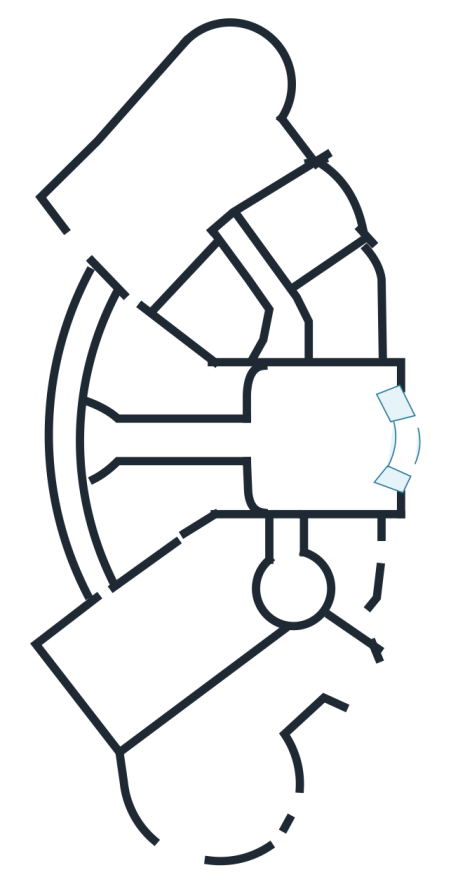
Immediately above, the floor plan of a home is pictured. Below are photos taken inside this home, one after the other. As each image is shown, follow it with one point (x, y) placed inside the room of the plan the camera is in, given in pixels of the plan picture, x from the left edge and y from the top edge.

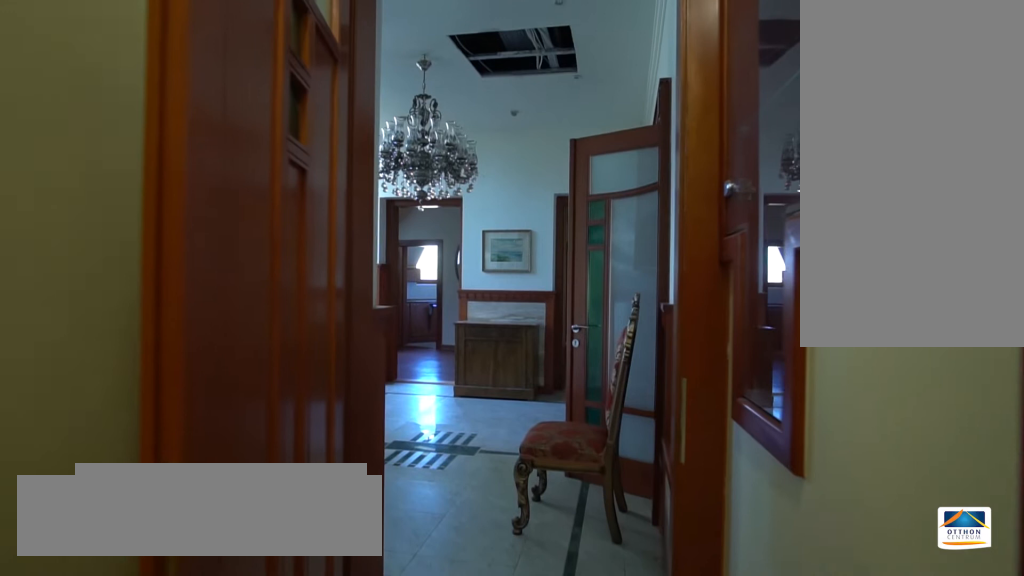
(285, 337)
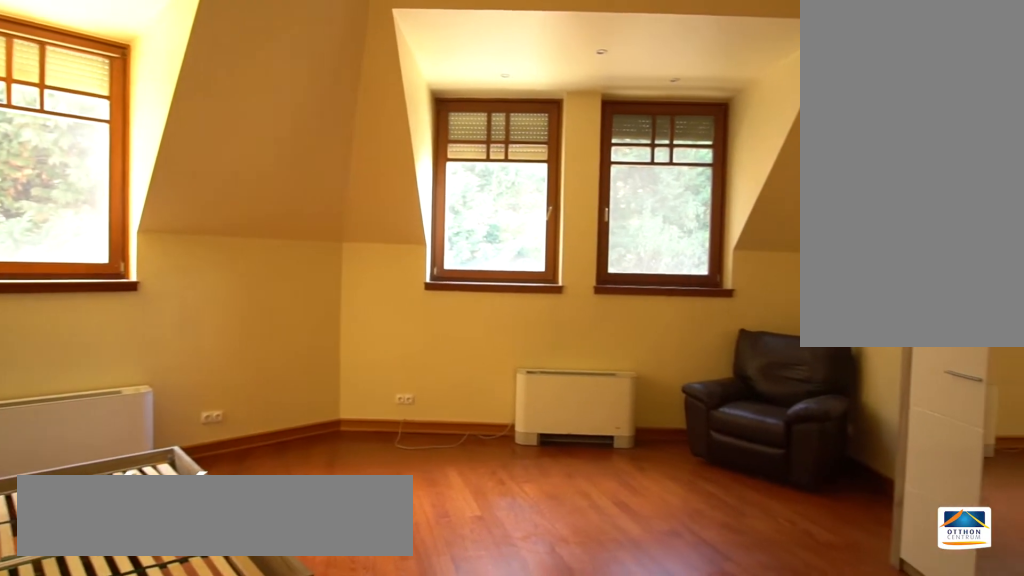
(303, 219)
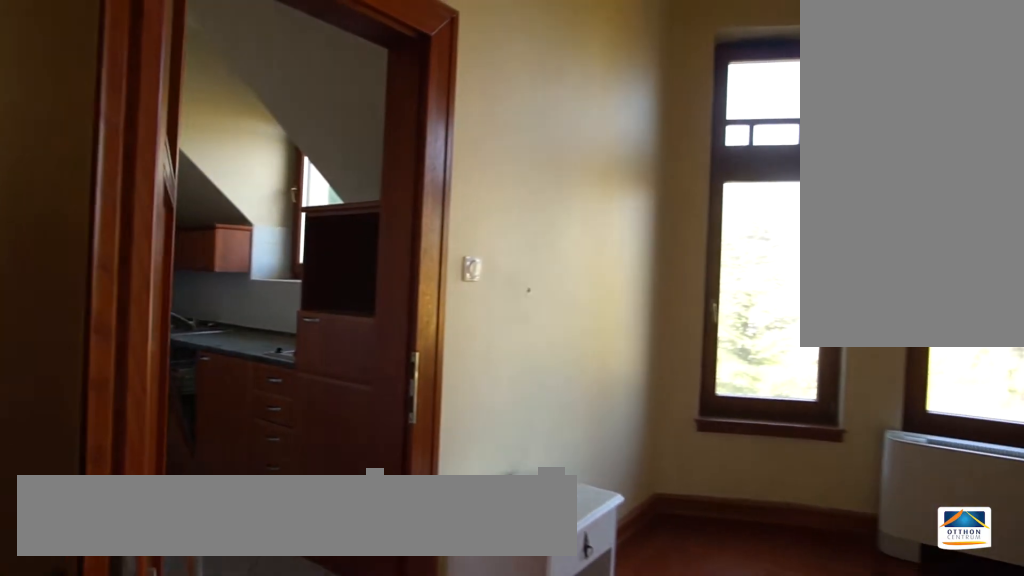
(351, 600)
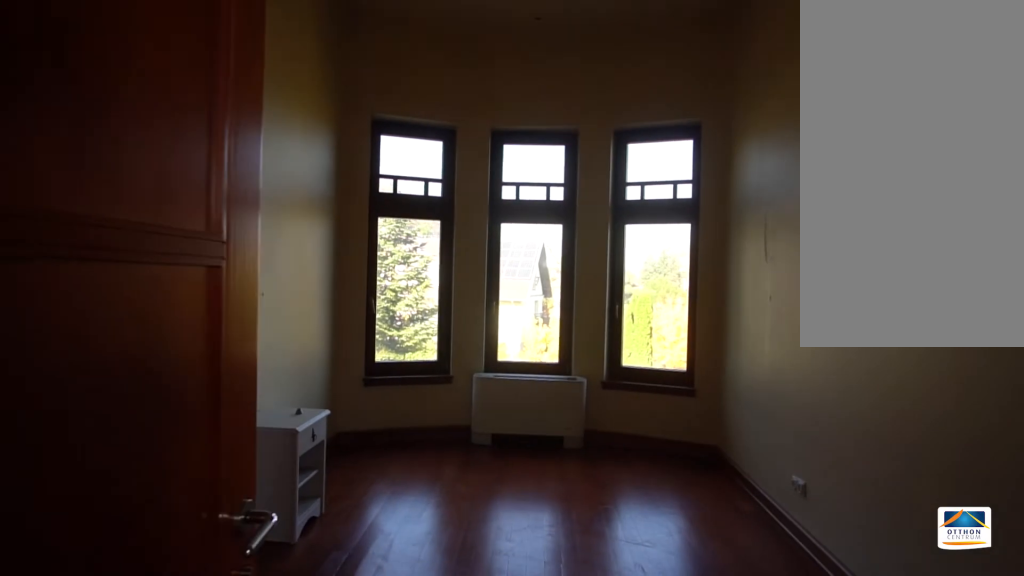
(351, 600)
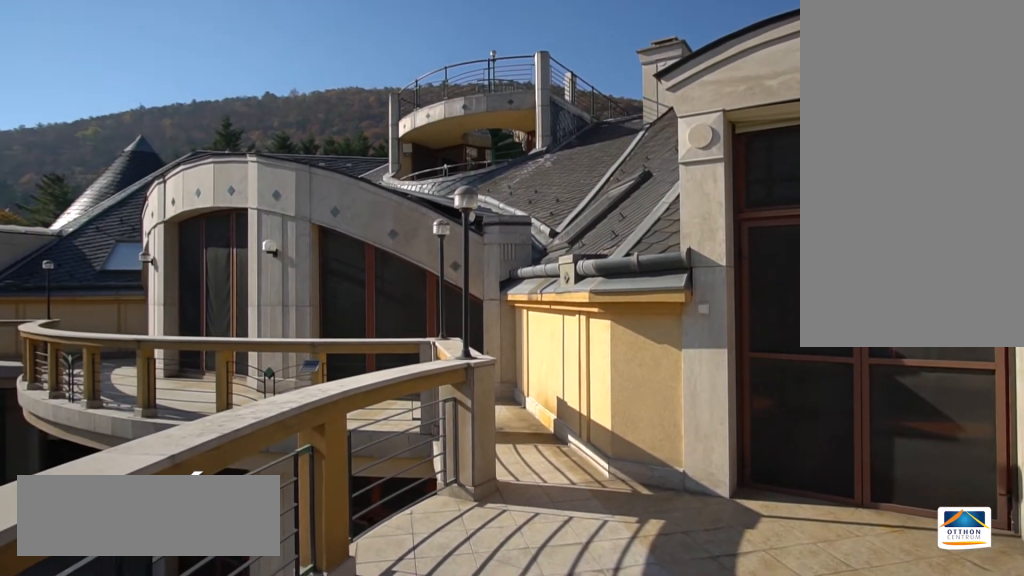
(171, 819)
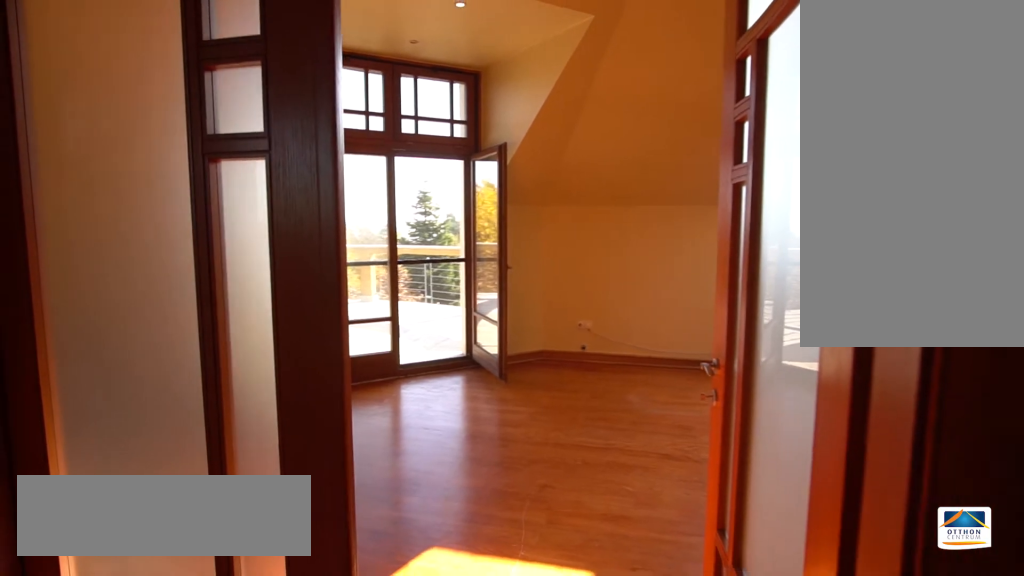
(305, 662)
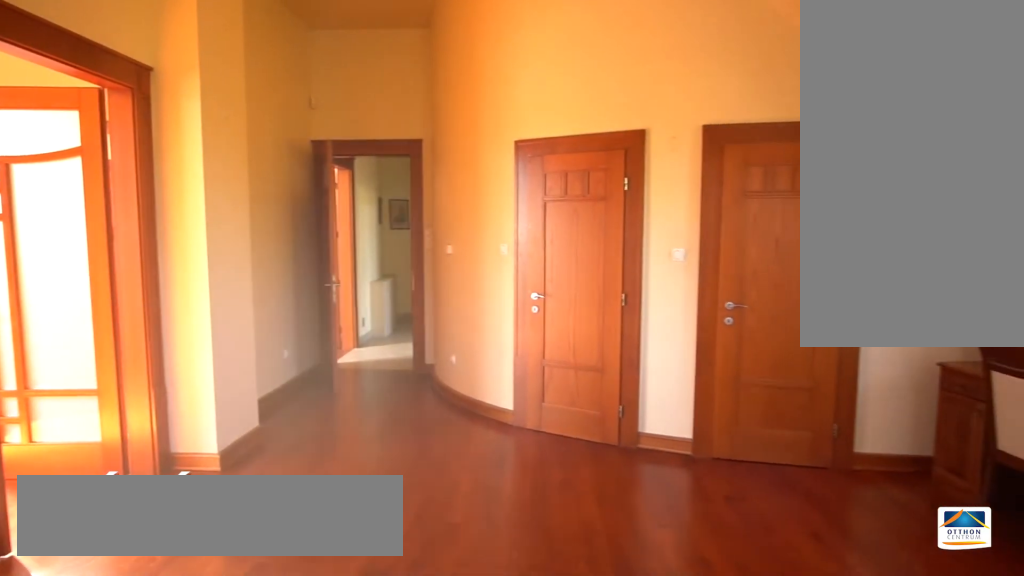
(307, 660)
